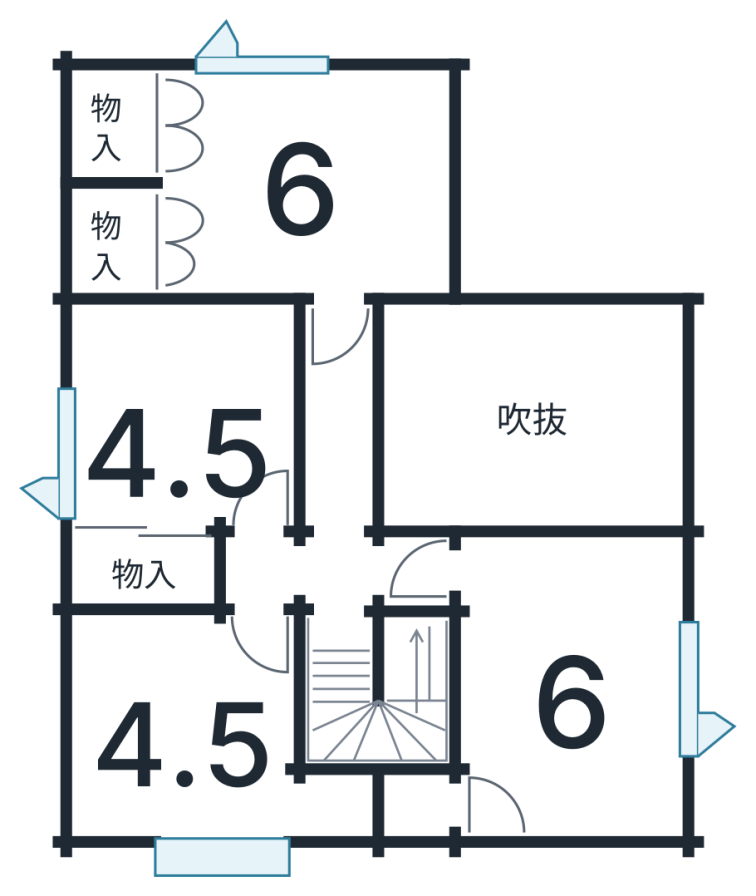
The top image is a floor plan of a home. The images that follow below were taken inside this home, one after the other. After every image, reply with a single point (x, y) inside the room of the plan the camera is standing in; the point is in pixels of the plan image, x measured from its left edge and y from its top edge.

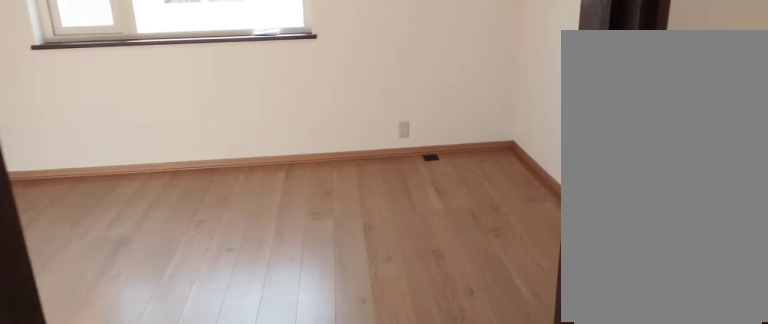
(295, 193)
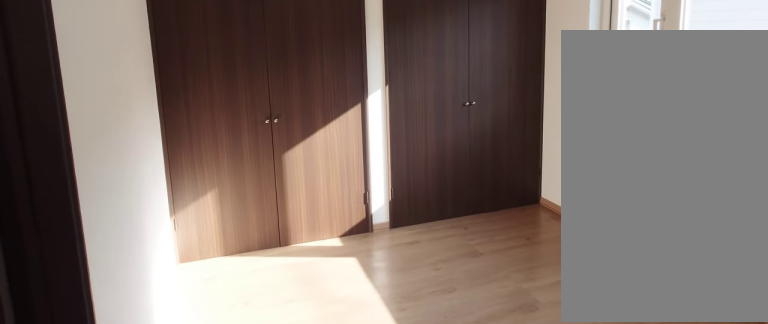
(295, 193)
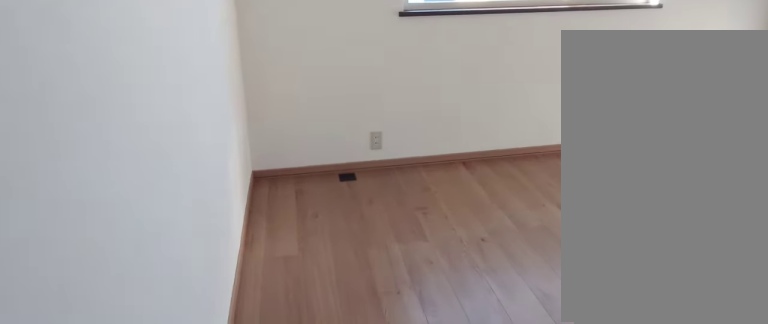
(585, 686)
